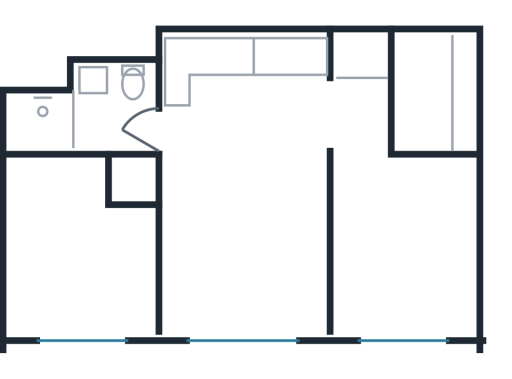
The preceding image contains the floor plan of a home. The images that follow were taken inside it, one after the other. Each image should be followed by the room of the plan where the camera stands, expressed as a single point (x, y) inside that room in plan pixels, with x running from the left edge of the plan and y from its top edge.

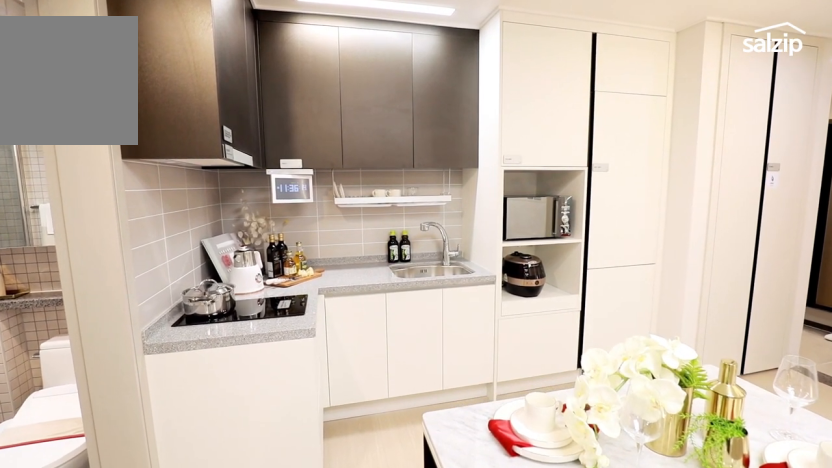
(255, 101)
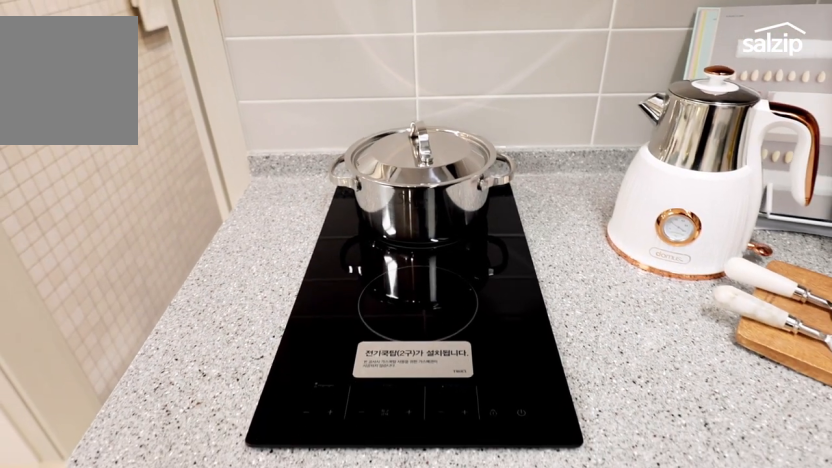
(255, 101)
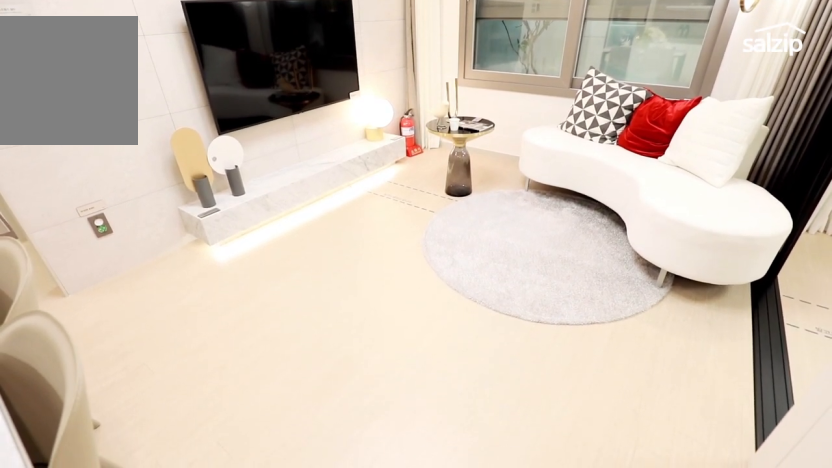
(246, 247)
